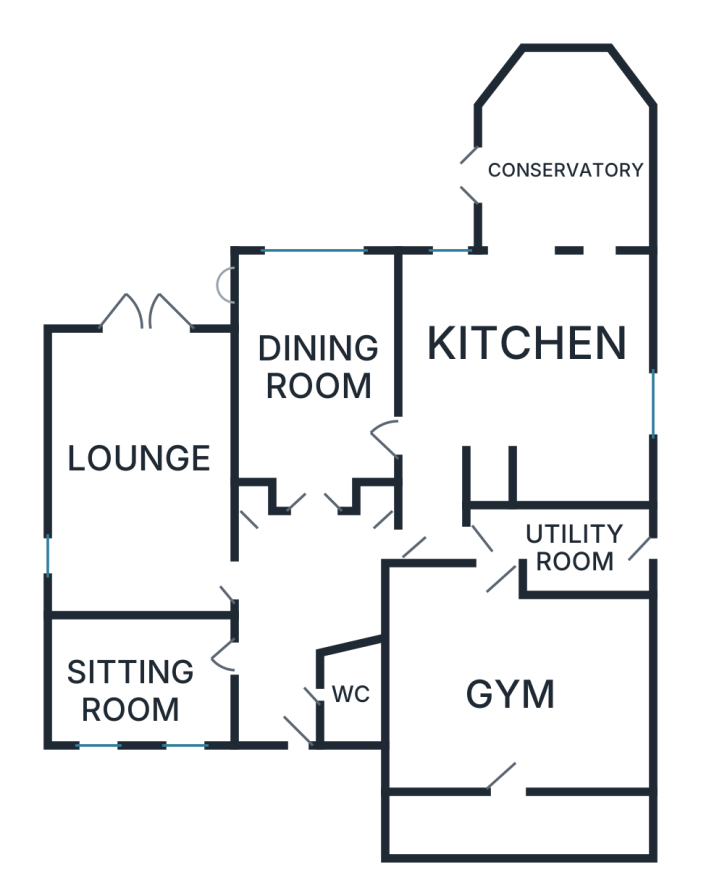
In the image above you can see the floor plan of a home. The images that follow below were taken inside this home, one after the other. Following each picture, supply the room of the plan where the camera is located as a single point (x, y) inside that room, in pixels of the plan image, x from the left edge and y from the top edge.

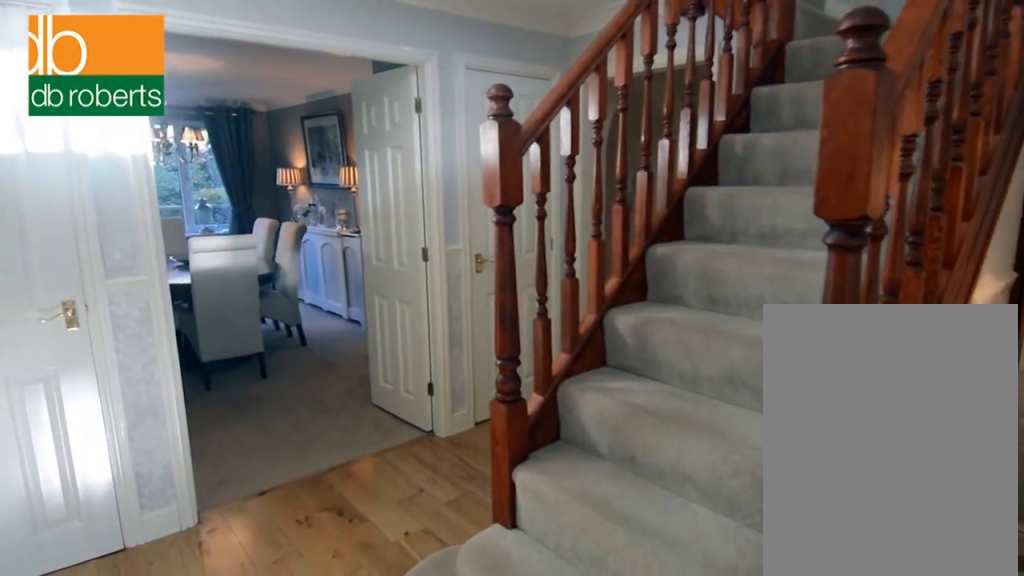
(310, 619)
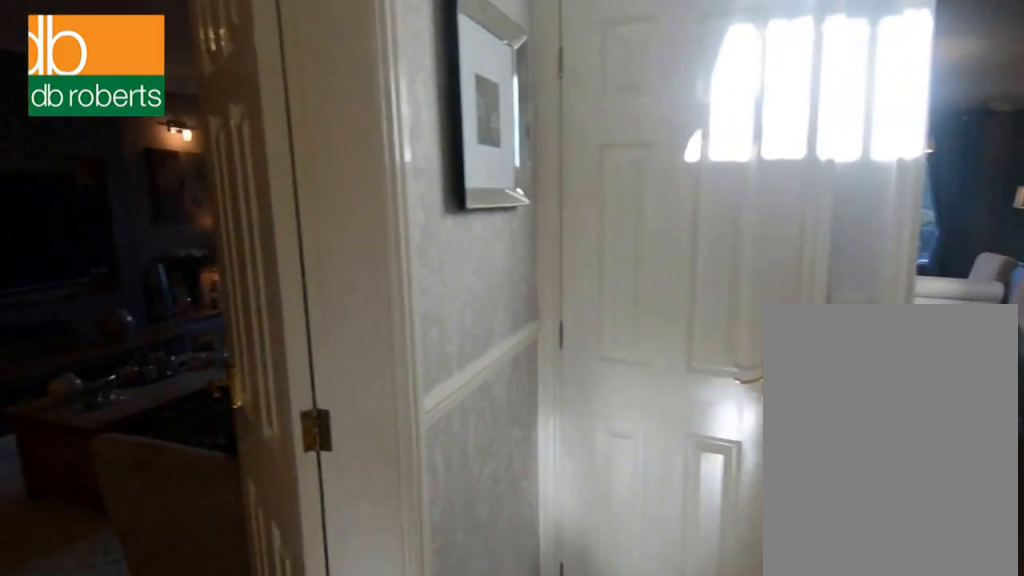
(310, 619)
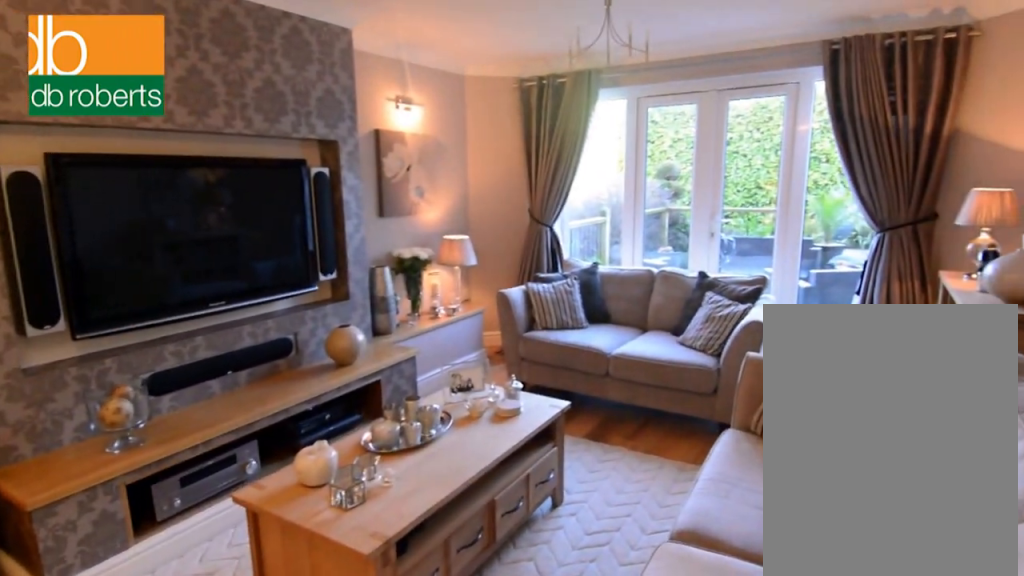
(139, 471)
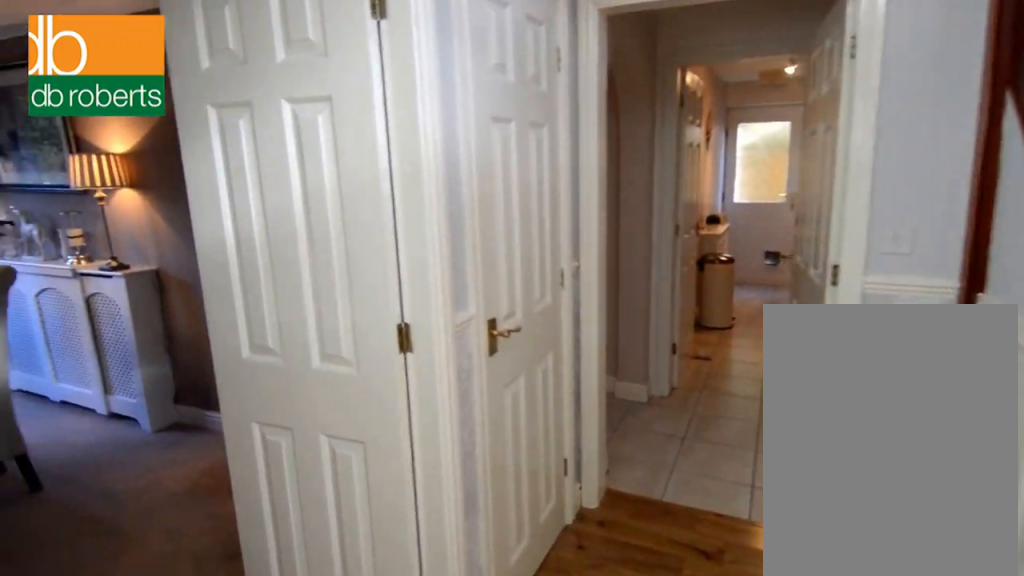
(310, 619)
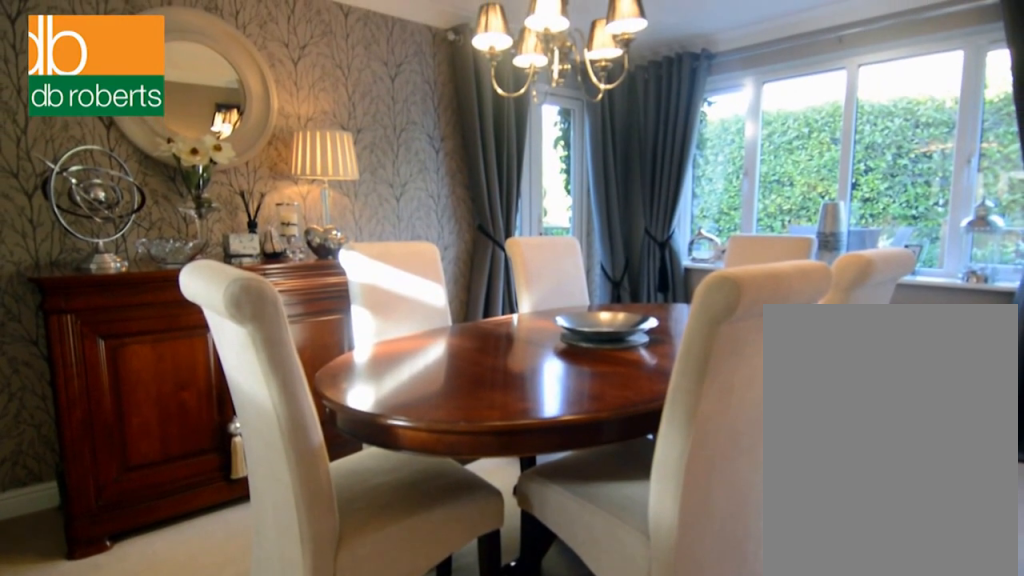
(315, 372)
